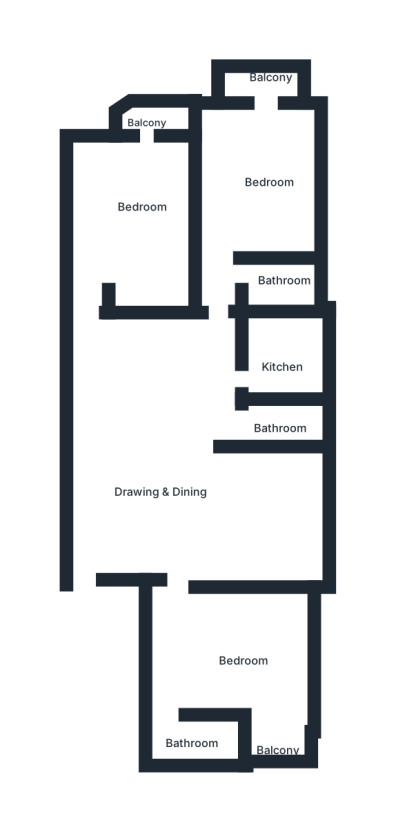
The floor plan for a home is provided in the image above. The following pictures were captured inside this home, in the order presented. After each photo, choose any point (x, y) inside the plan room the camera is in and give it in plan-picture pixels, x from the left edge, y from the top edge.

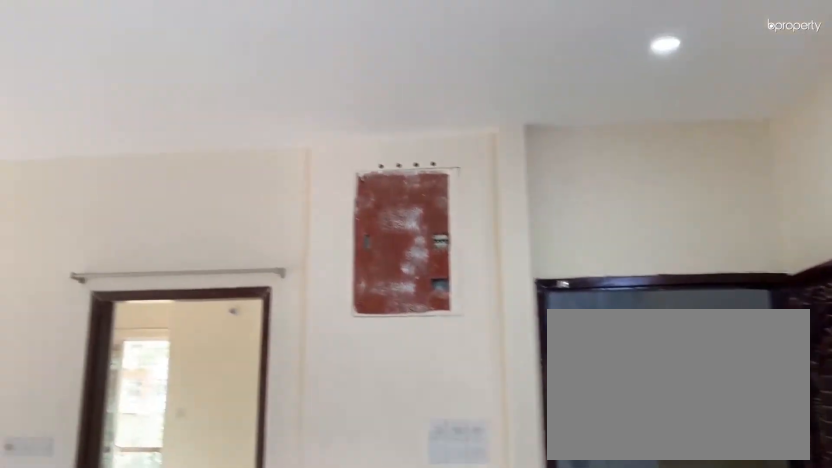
(167, 487)
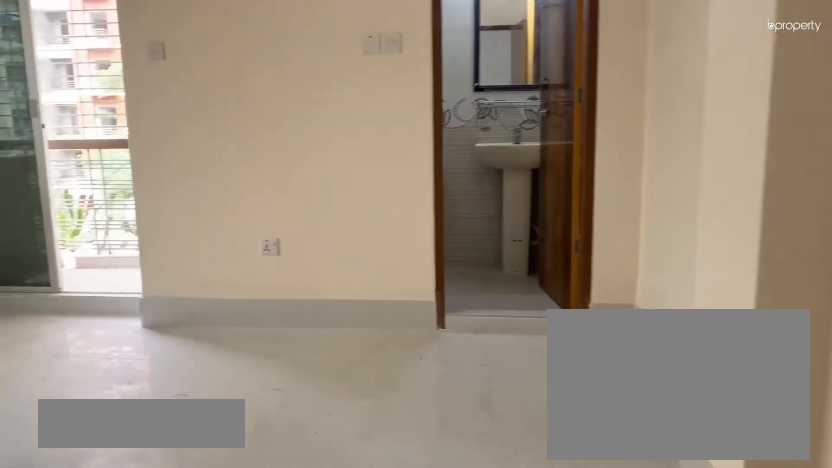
(232, 657)
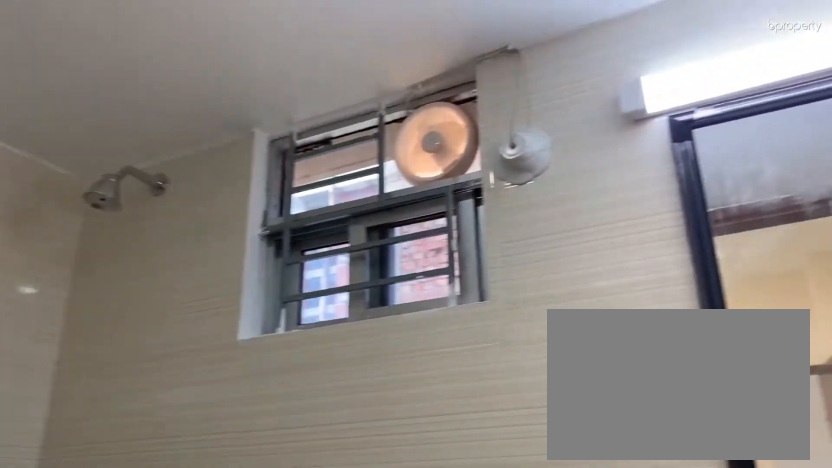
(194, 739)
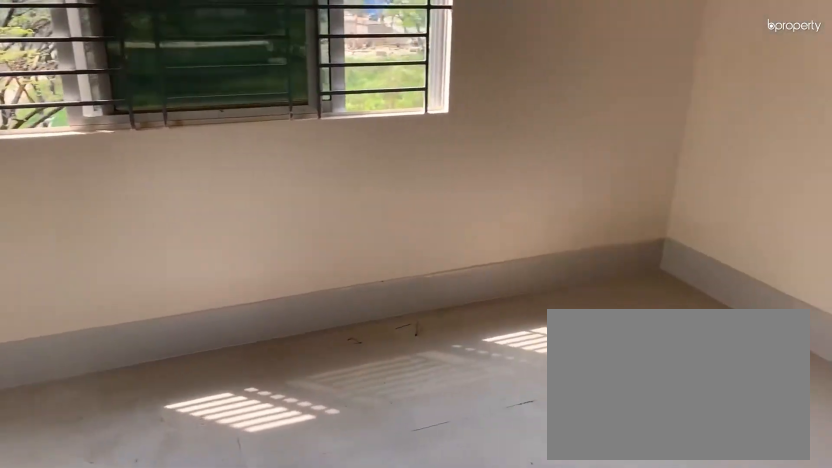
(267, 160)
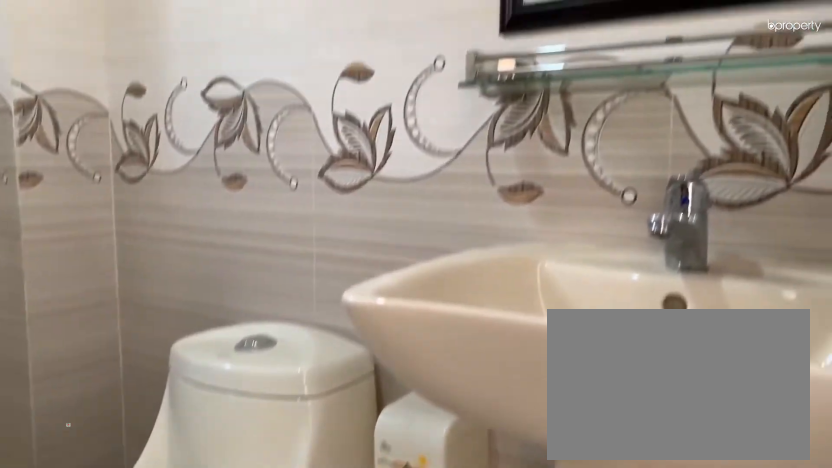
(268, 279)
